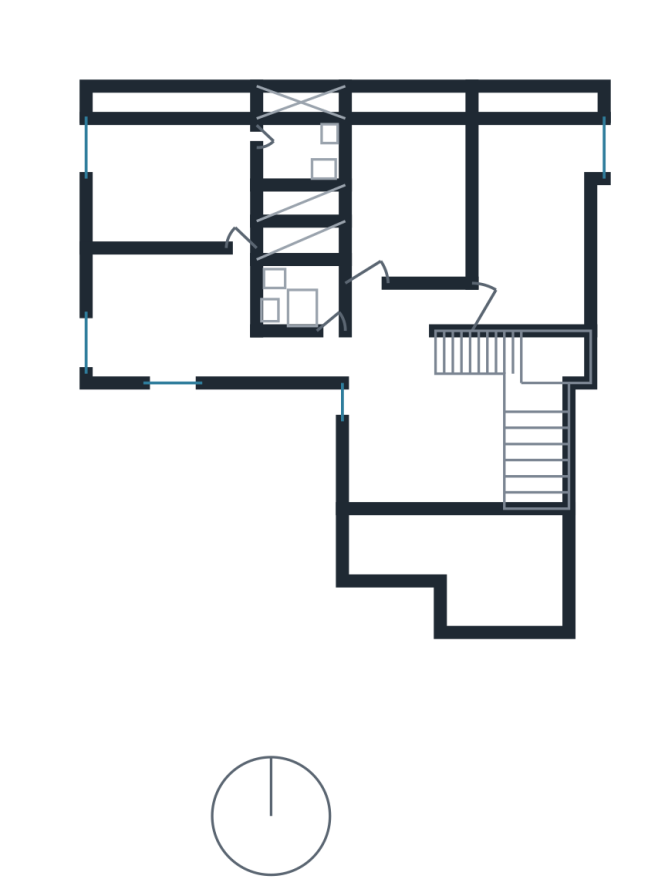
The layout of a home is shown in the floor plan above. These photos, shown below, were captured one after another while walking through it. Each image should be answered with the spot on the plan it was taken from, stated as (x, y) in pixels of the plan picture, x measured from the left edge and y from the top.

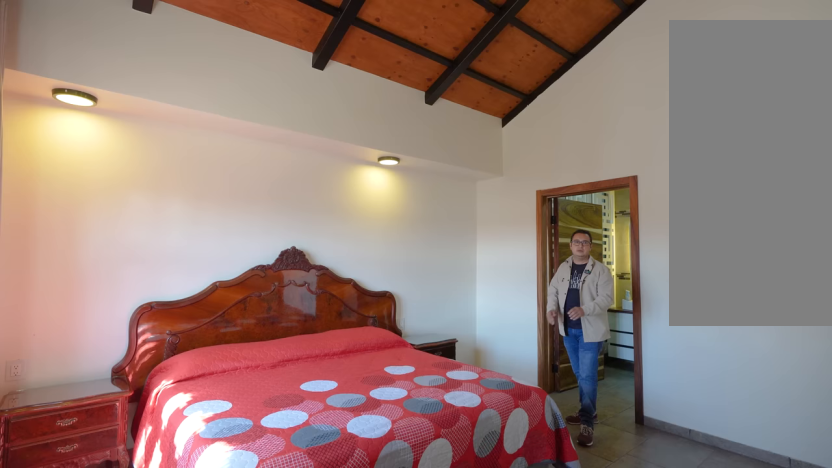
(221, 206)
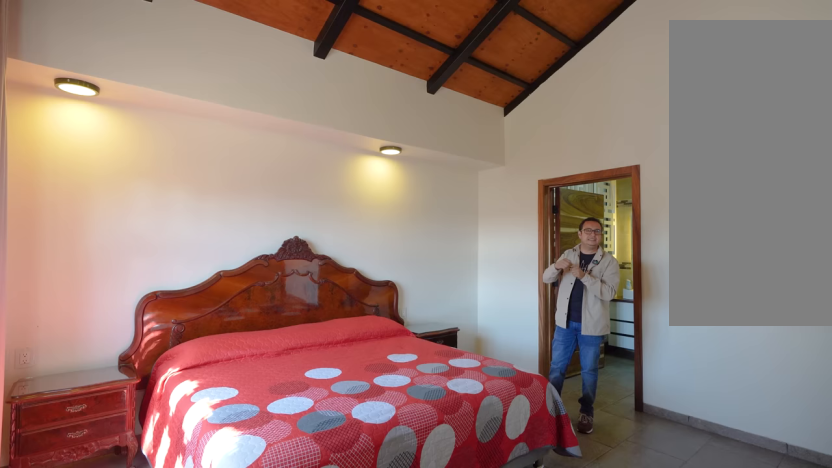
(176, 221)
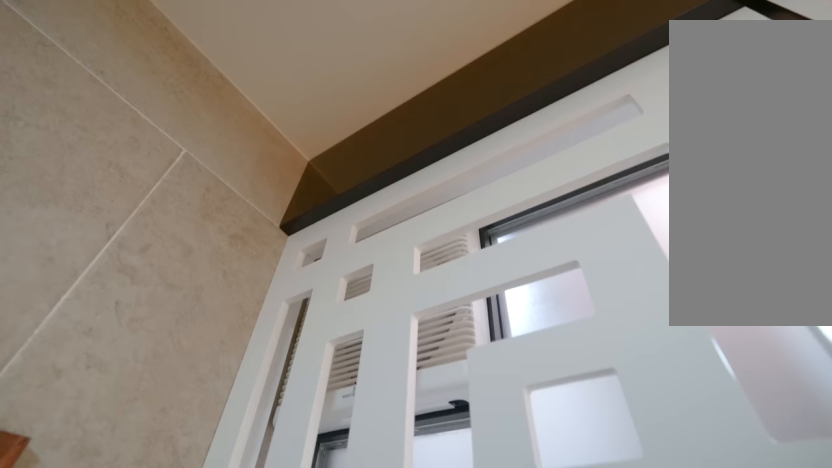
(301, 146)
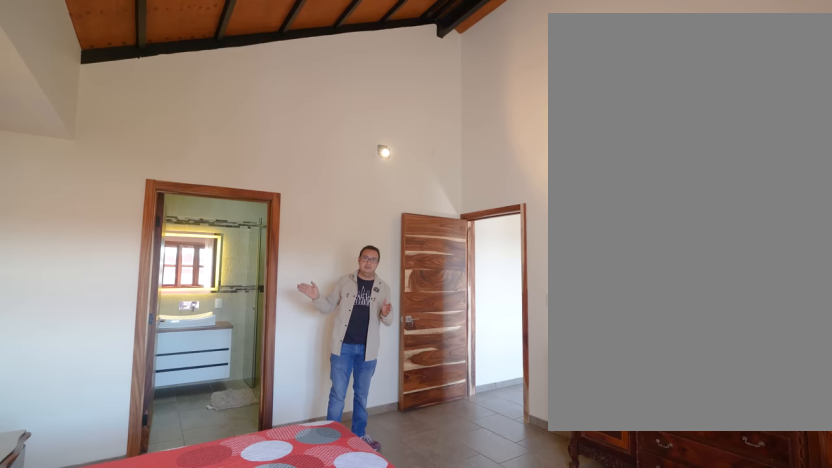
(187, 153)
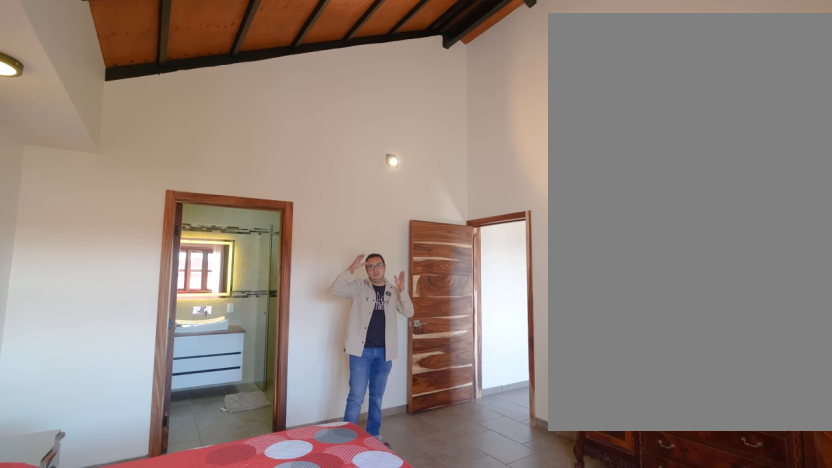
(168, 166)
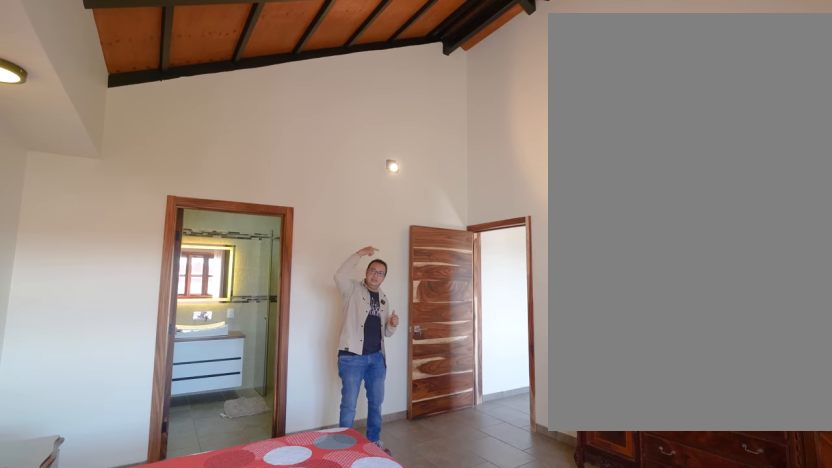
(161, 200)
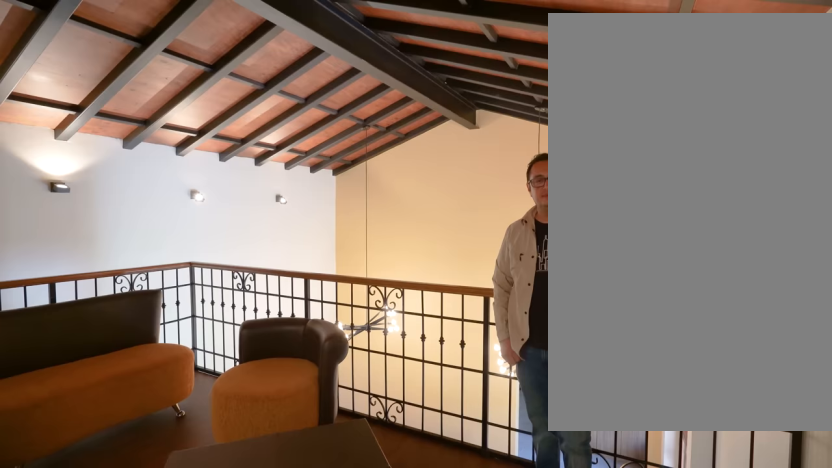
(399, 402)
